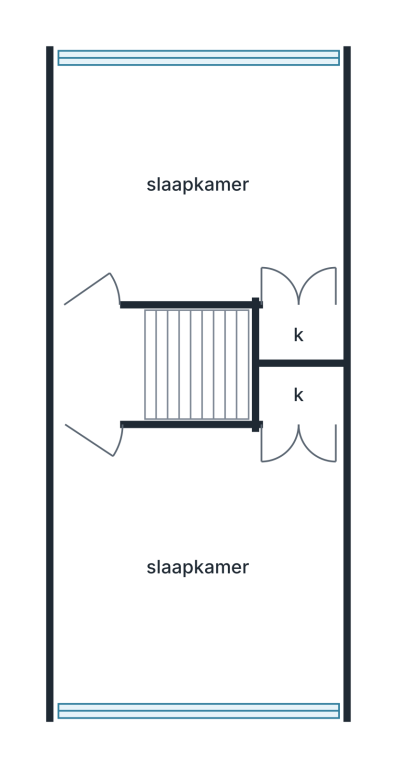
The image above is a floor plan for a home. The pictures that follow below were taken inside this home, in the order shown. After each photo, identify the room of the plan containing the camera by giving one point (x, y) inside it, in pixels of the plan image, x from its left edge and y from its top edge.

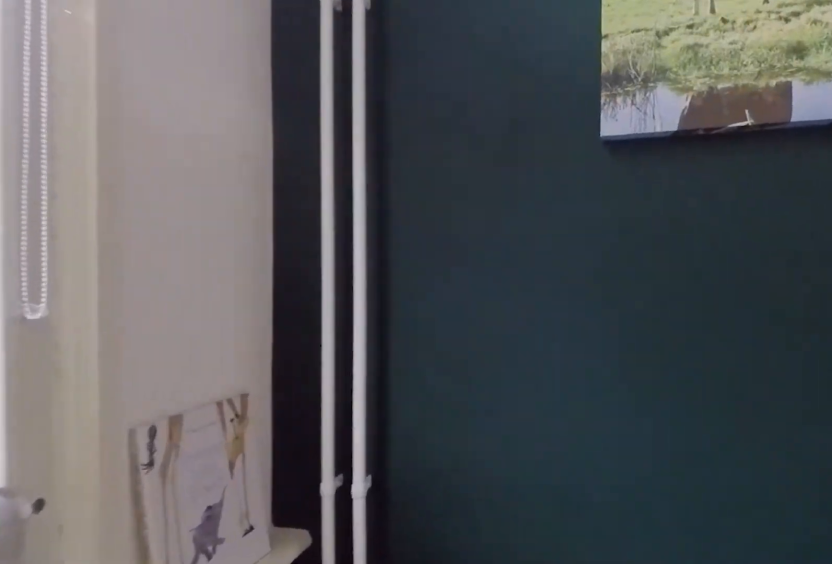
(297, 169)
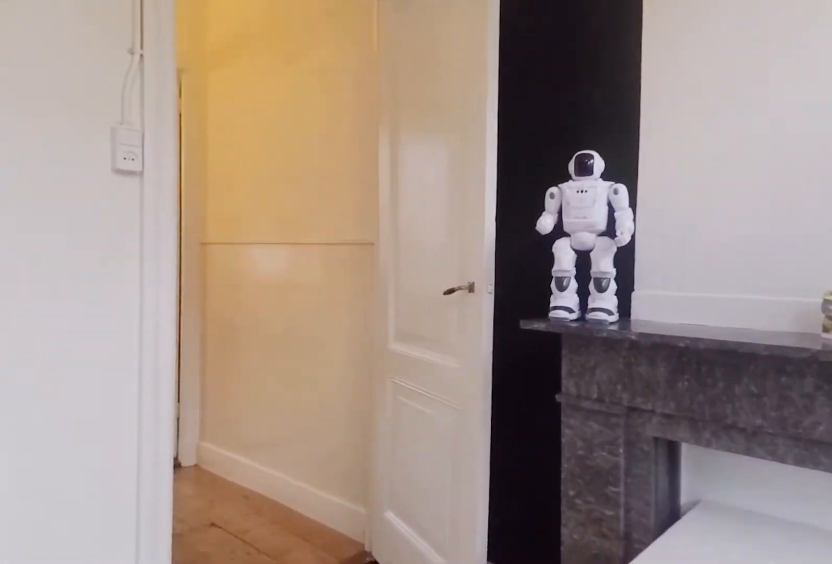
(297, 169)
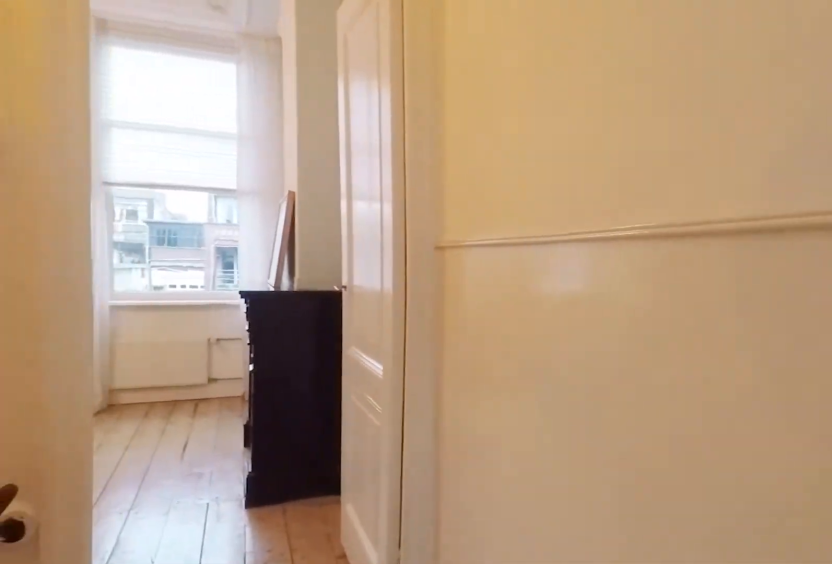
(99, 363)
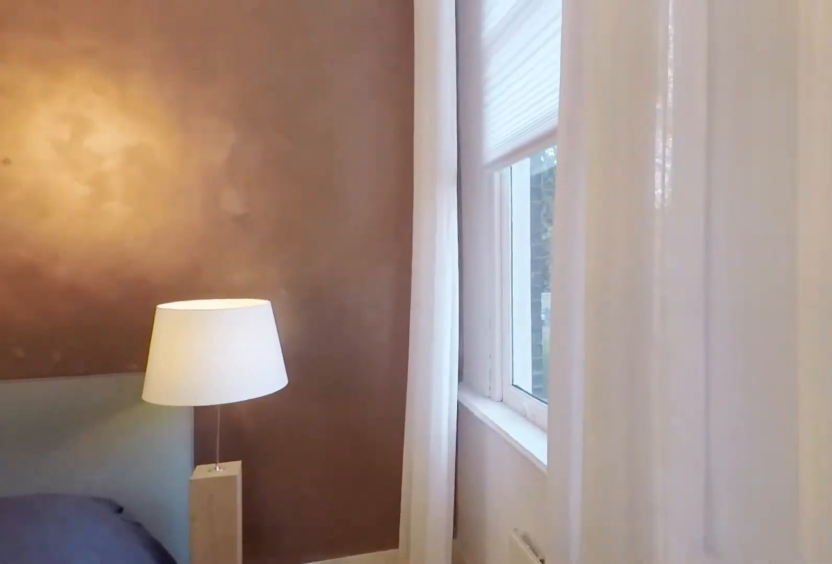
(217, 513)
